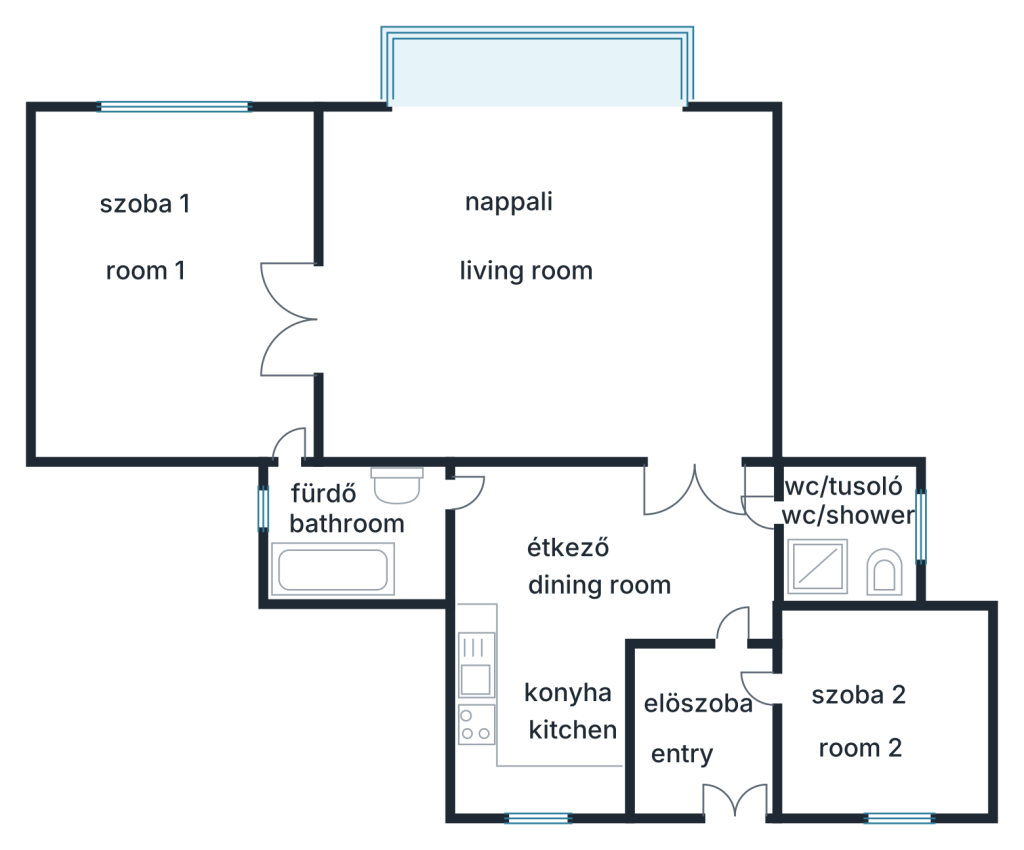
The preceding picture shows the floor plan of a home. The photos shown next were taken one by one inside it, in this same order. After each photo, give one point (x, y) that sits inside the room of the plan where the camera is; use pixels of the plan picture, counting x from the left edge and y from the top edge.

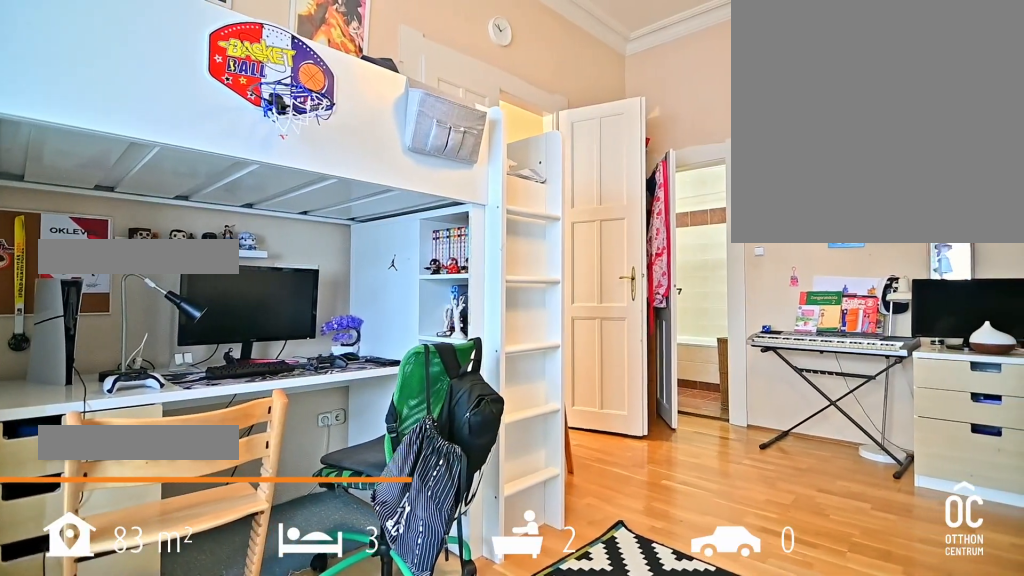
(171, 291)
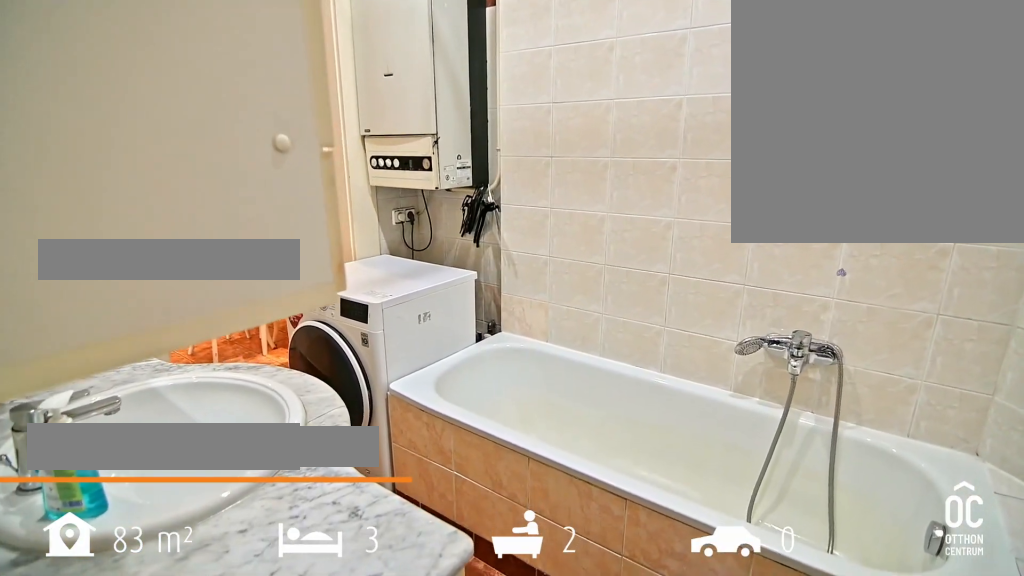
(350, 533)
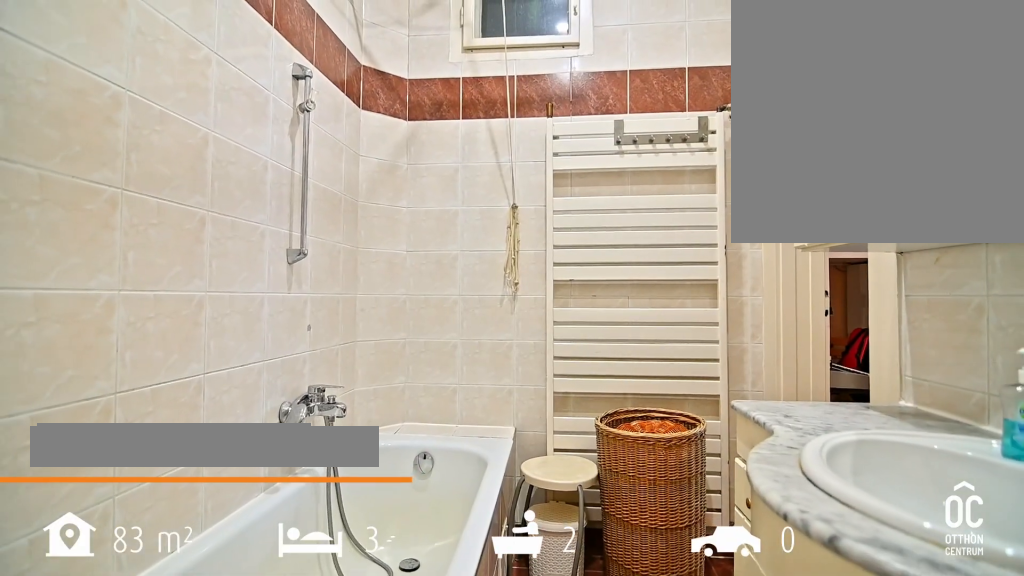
(349, 534)
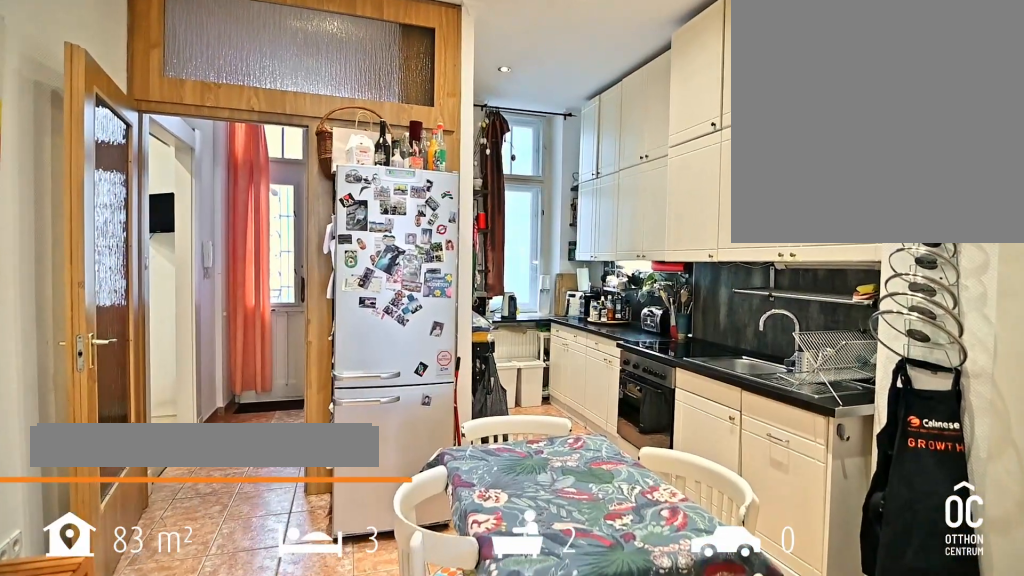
(553, 633)
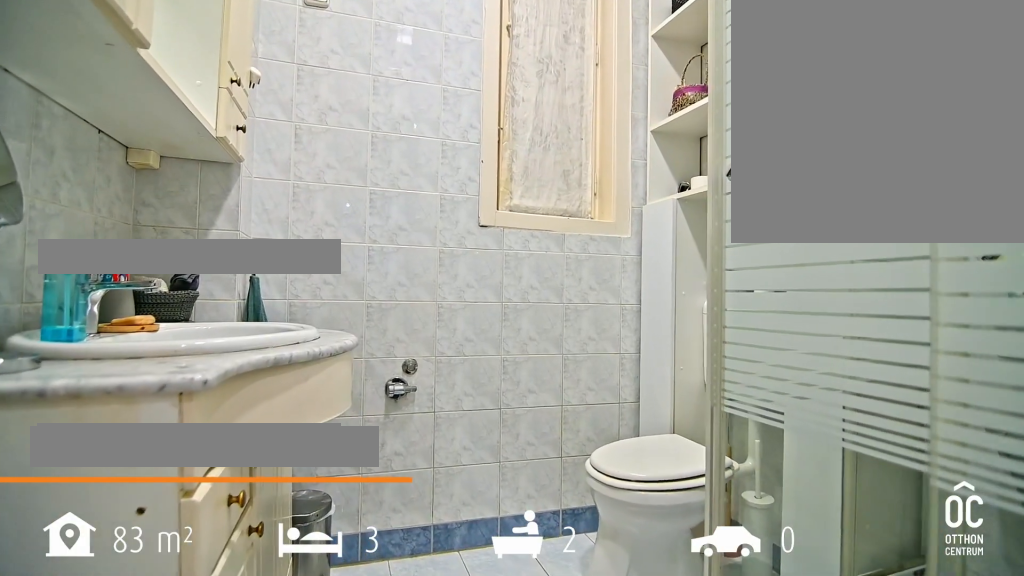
(843, 526)
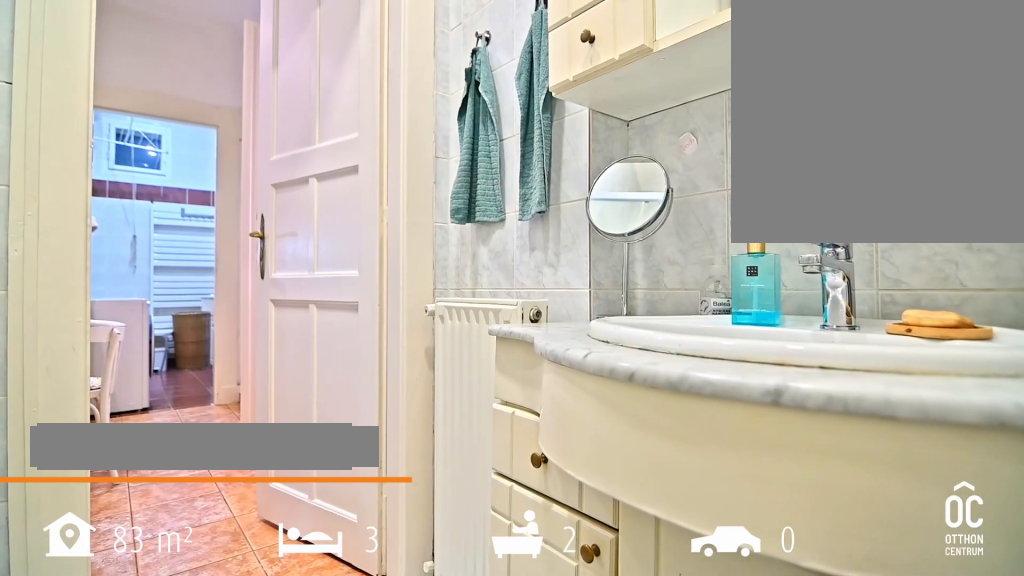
(843, 526)
